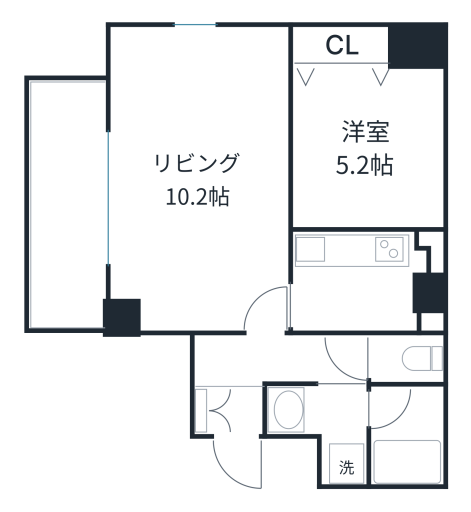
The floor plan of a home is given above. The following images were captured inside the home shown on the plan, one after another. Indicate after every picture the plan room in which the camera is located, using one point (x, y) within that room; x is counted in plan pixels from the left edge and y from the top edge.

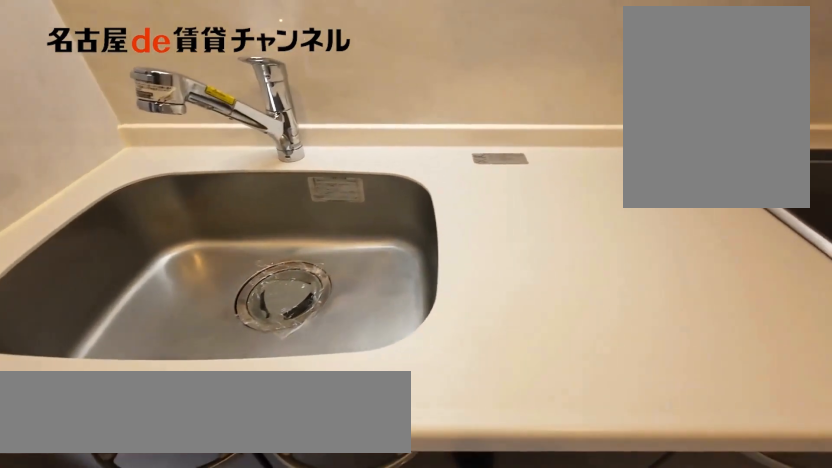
(365, 280)
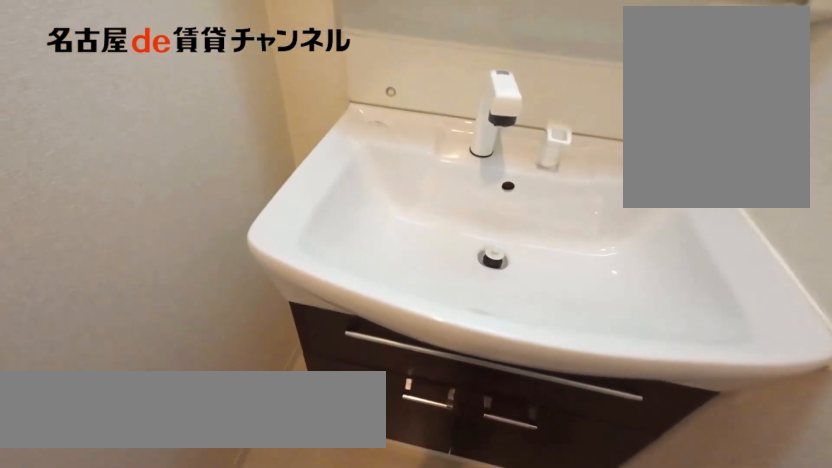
(327, 425)
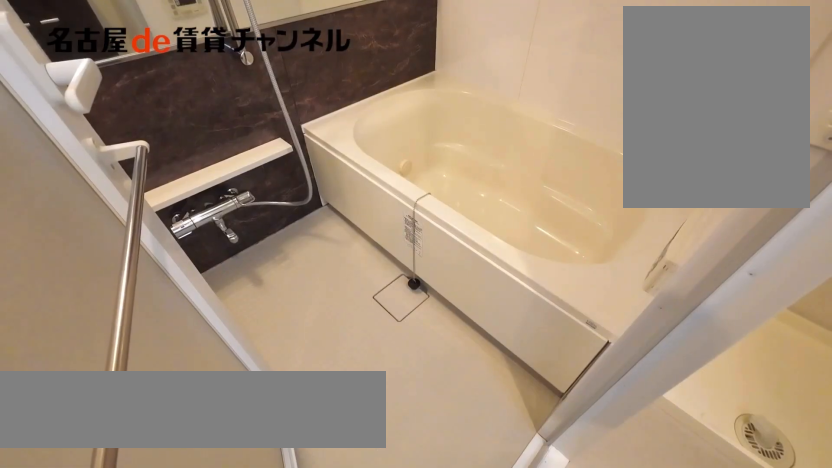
(405, 435)
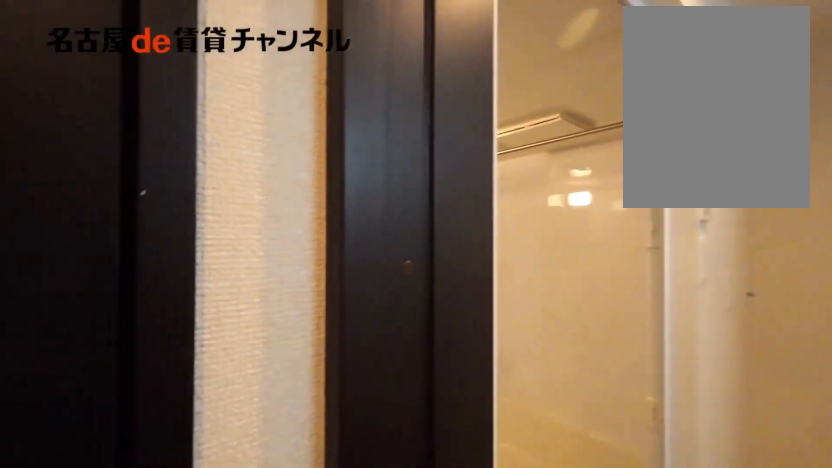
(405, 435)
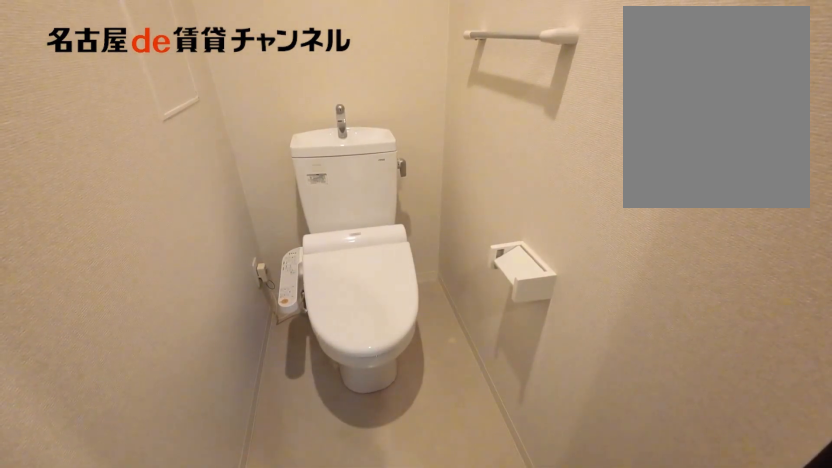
(405, 359)
